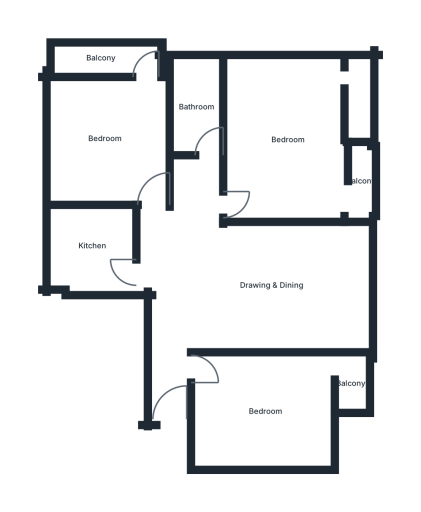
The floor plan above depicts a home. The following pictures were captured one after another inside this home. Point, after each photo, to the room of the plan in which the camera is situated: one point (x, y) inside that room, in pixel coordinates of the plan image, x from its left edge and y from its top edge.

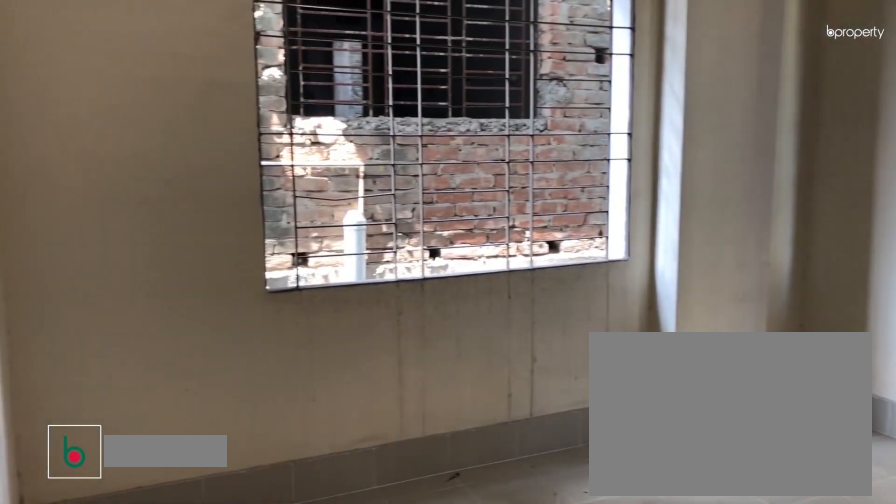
(104, 138)
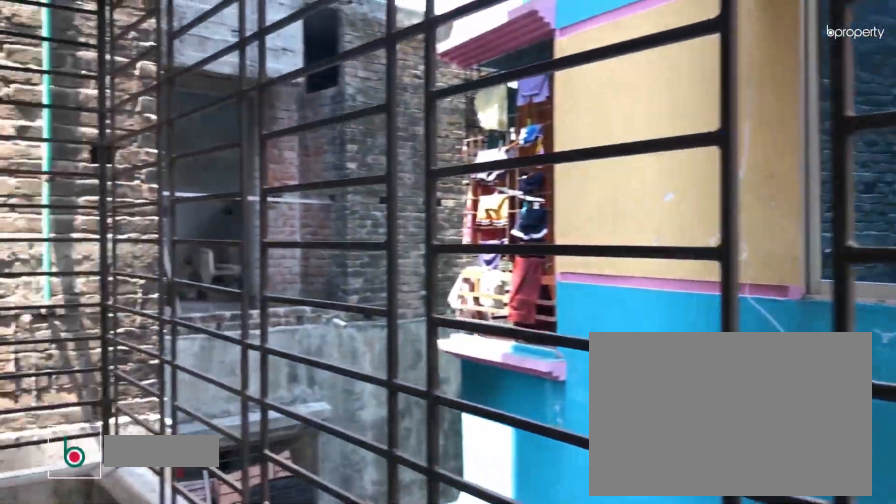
(100, 59)
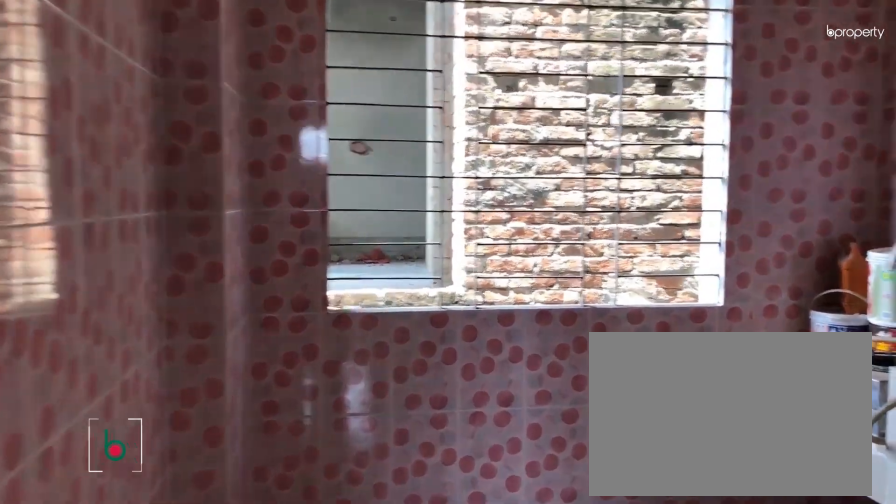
(93, 248)
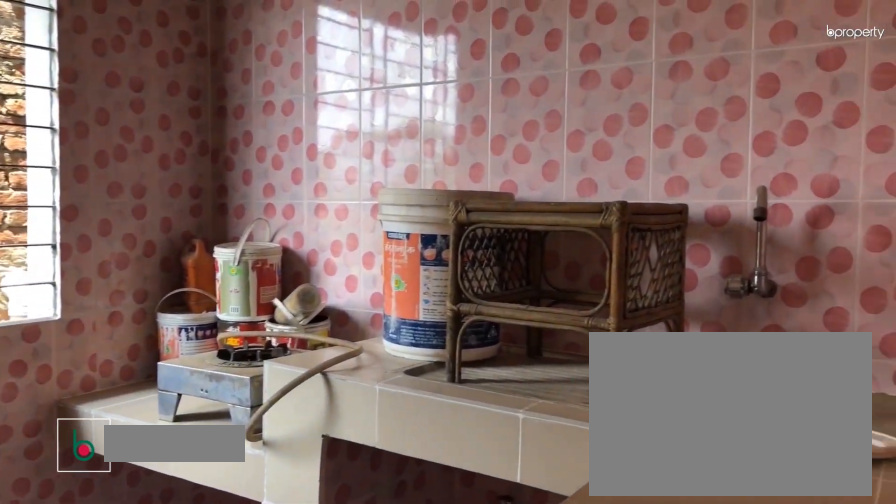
(93, 248)
